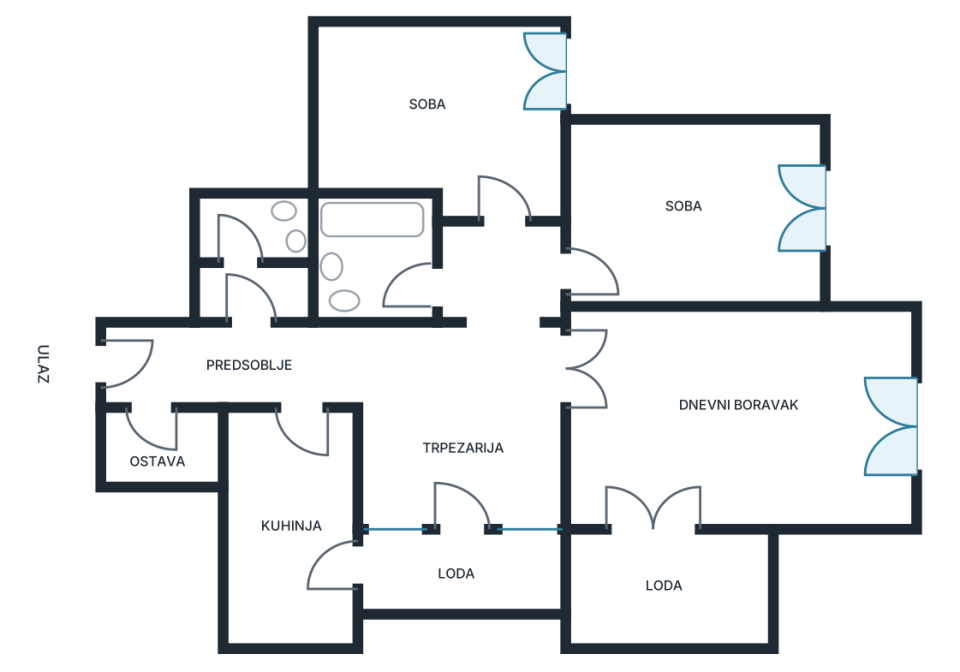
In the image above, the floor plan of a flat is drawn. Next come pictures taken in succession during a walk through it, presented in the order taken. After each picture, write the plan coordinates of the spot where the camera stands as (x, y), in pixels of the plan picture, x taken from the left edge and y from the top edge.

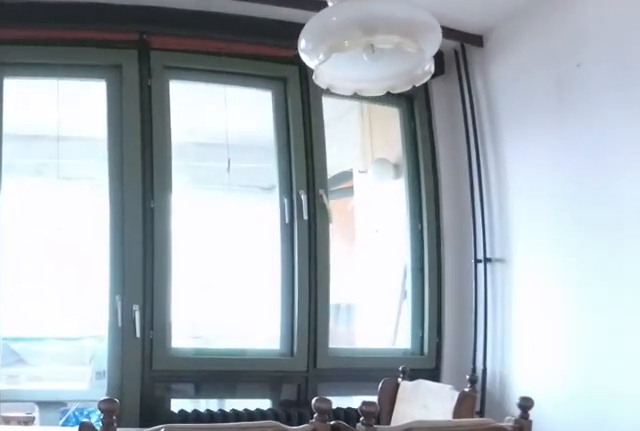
(510, 331)
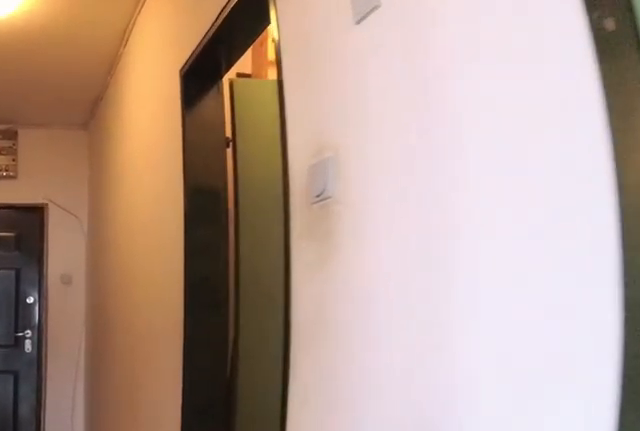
(403, 376)
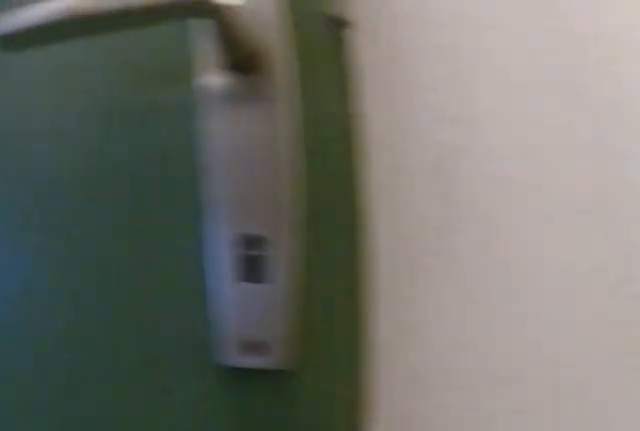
(272, 246)
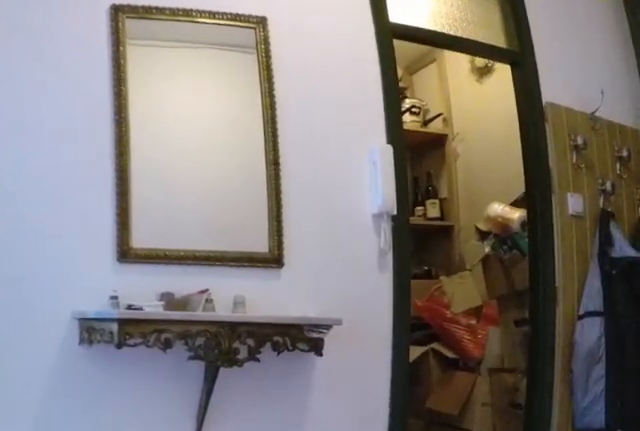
(251, 294)
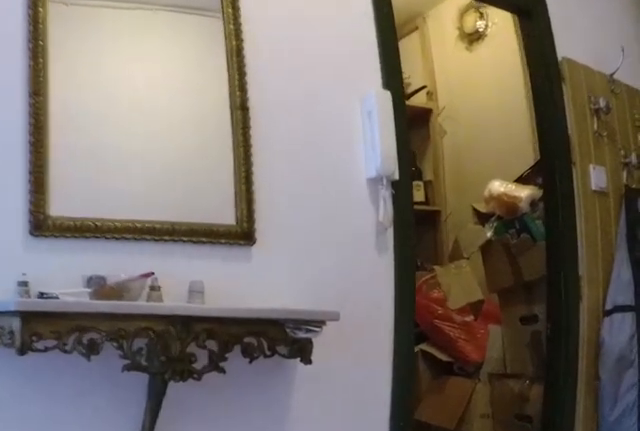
(252, 328)
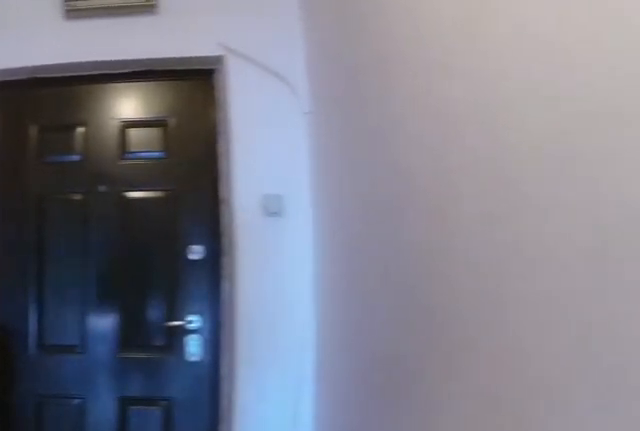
(274, 366)
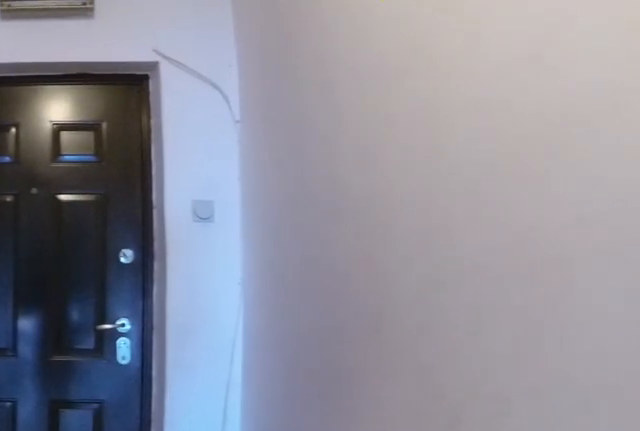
(274, 366)
